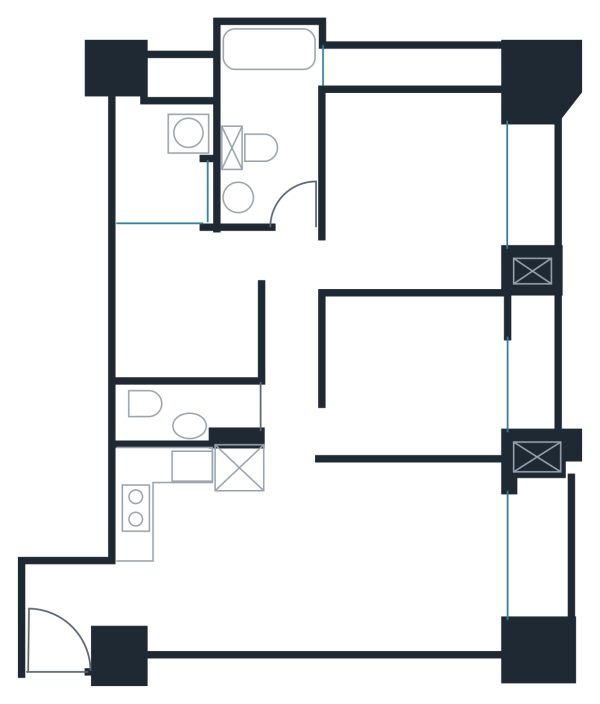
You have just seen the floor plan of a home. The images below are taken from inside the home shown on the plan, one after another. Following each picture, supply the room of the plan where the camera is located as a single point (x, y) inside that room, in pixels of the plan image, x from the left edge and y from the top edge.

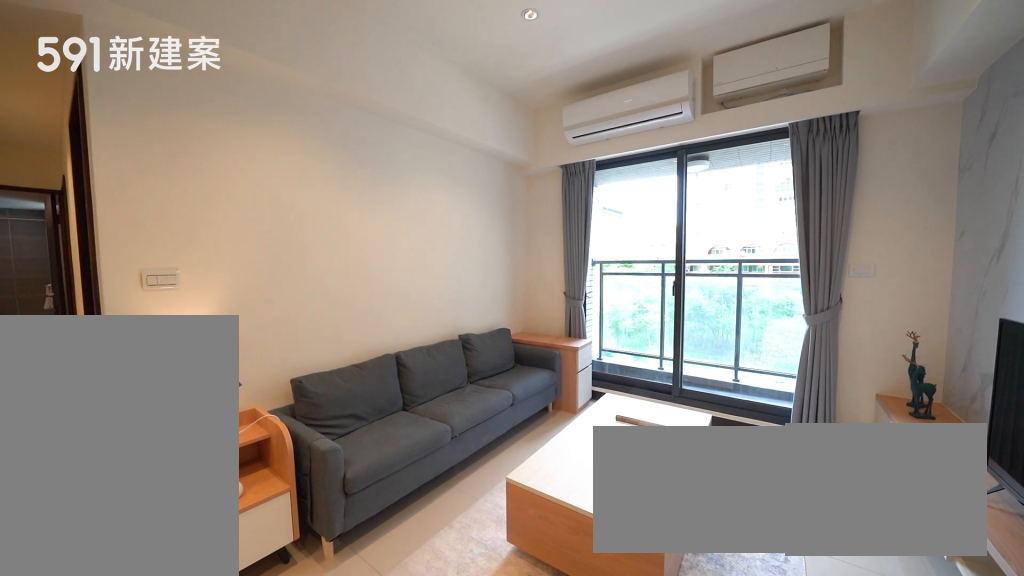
(417, 552)
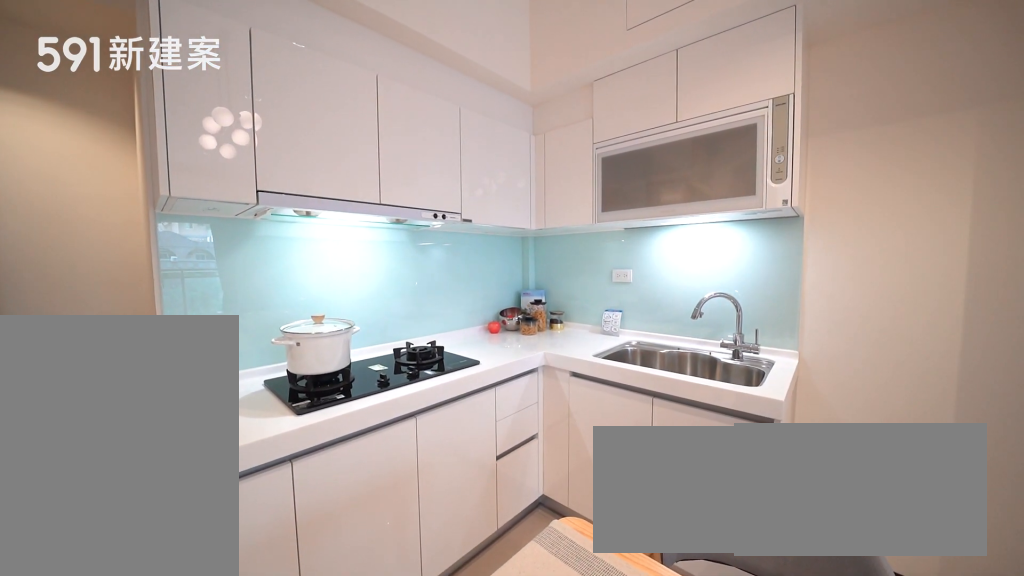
(186, 502)
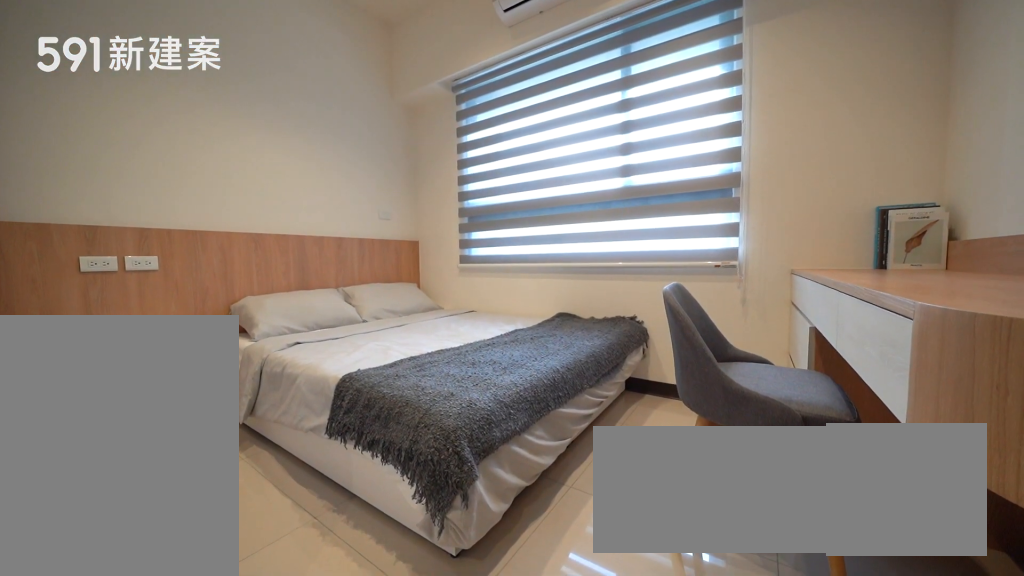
(417, 186)
